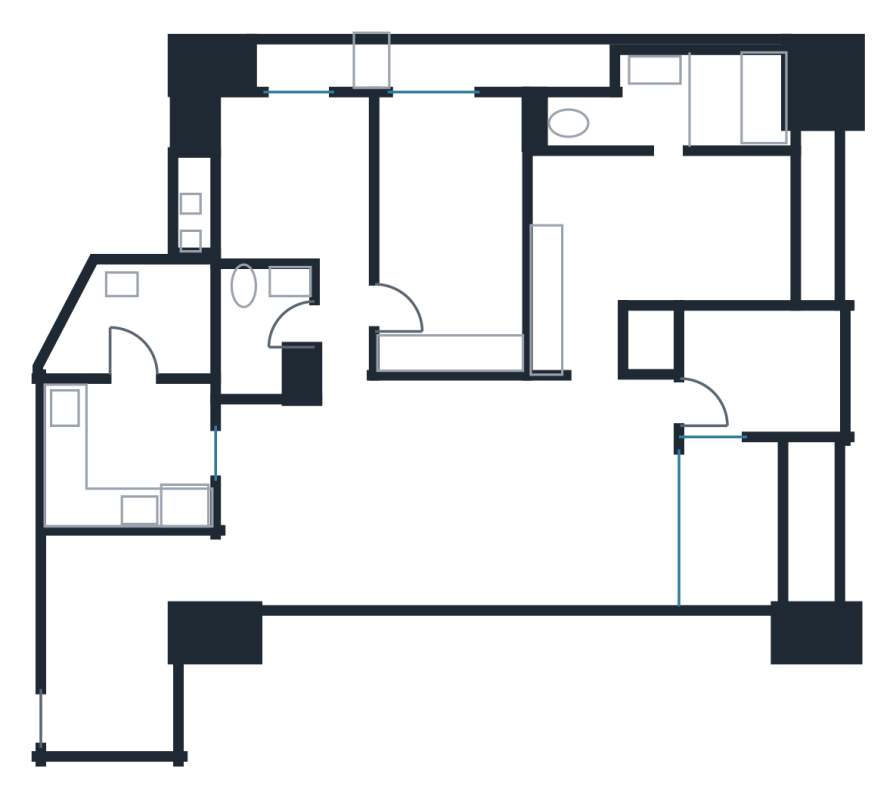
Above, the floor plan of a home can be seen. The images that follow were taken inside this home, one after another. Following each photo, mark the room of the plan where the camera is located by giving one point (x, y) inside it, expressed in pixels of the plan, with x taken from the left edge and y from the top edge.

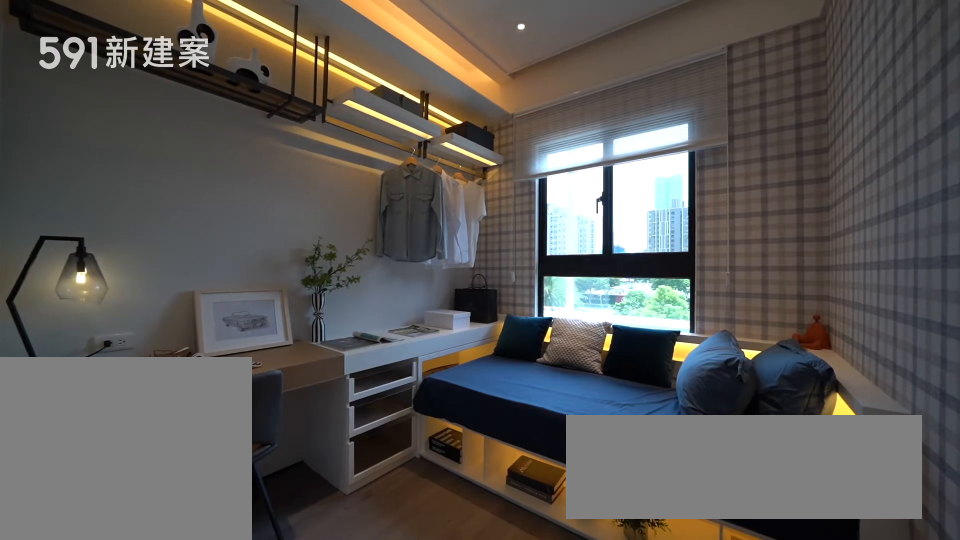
(298, 177)
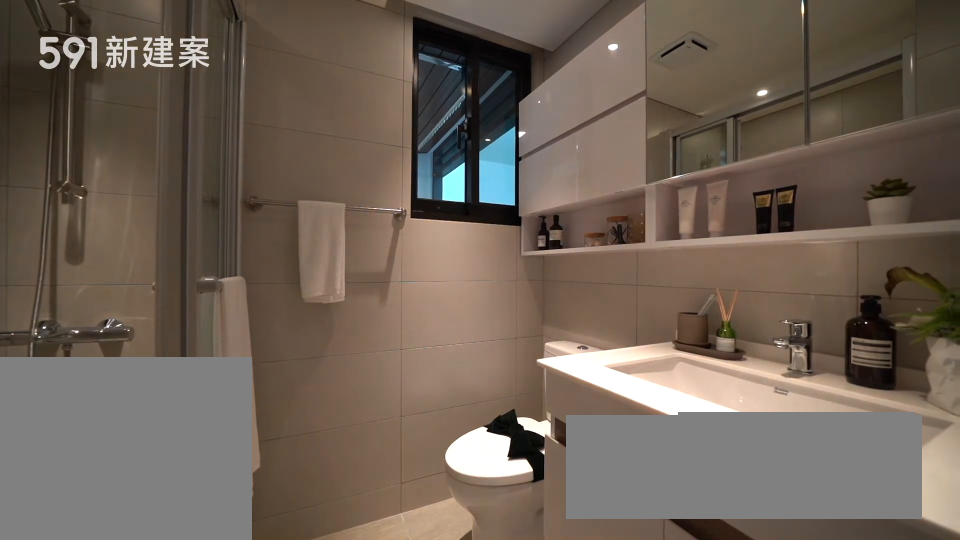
(264, 329)
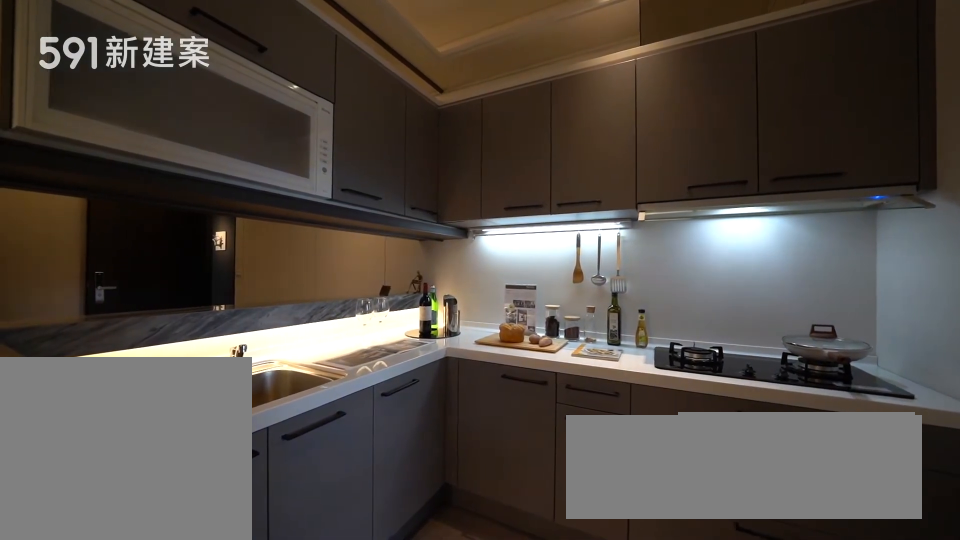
(130, 455)
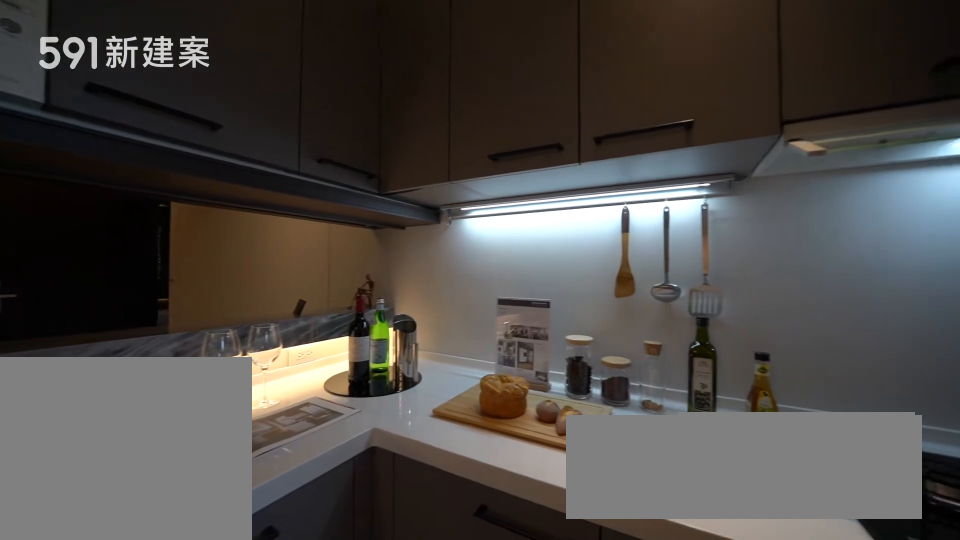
(130, 455)
